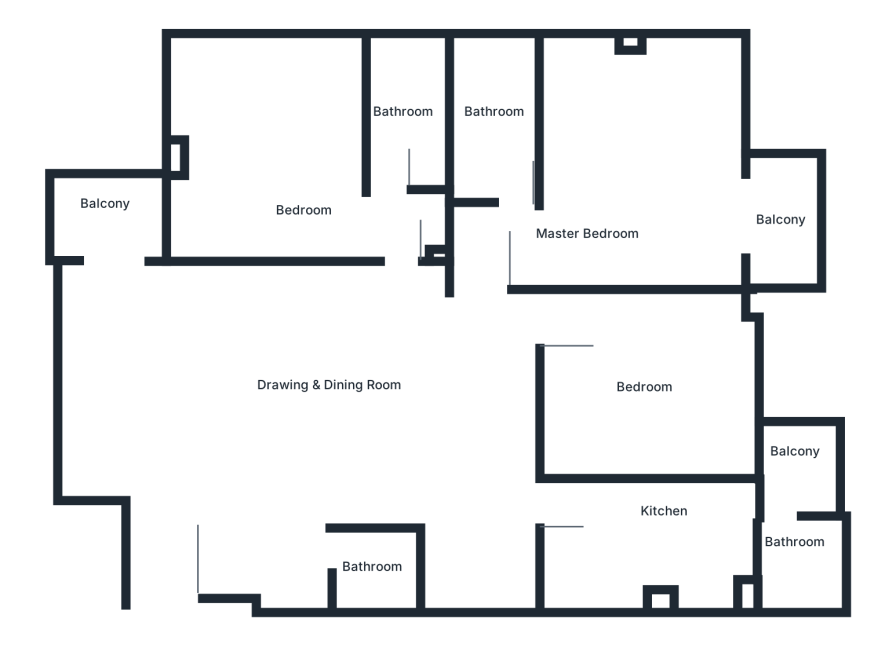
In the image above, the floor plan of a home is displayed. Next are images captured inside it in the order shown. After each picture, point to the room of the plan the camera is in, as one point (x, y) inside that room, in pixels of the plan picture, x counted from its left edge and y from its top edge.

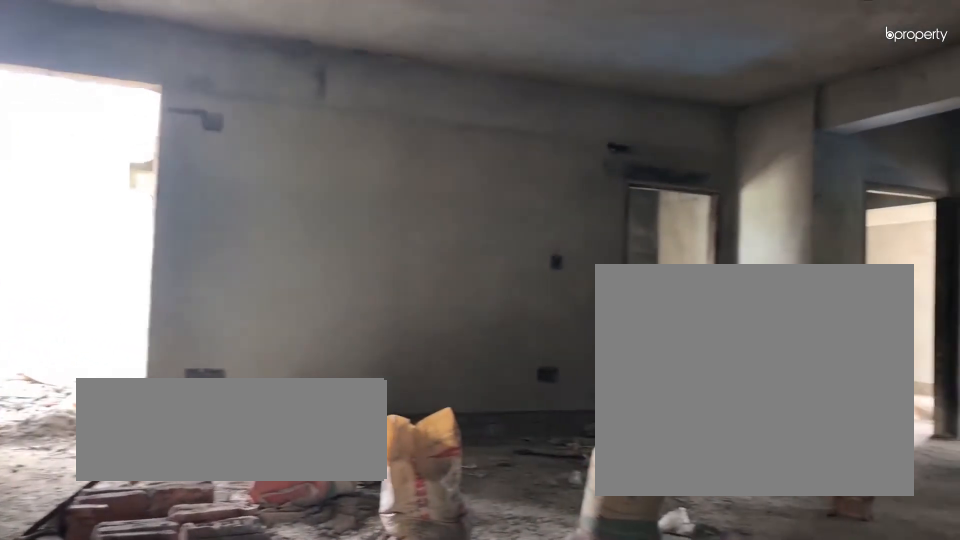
(325, 393)
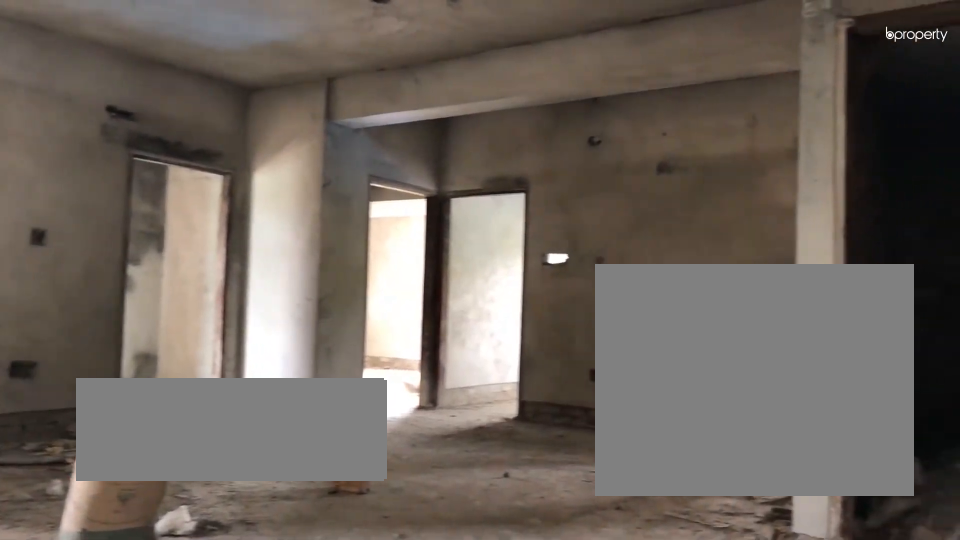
(325, 393)
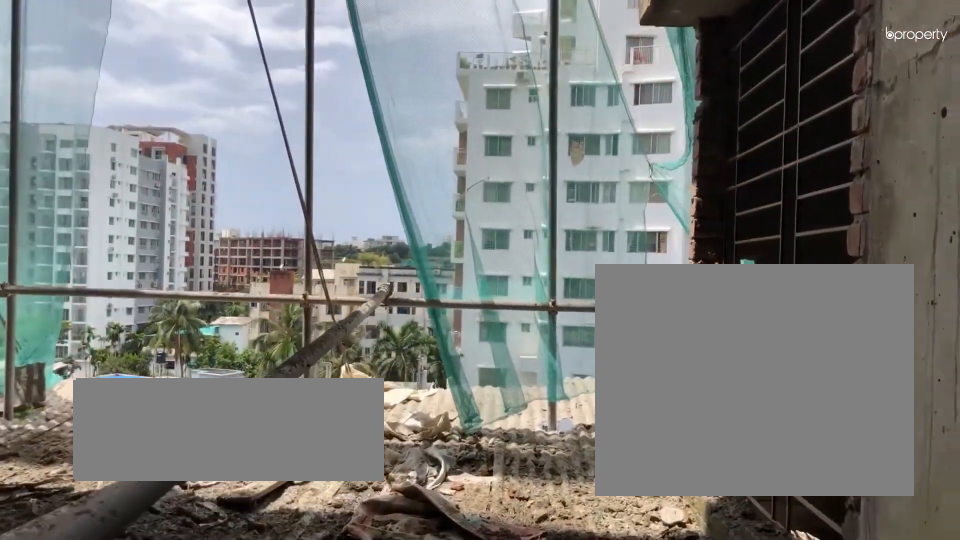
(113, 213)
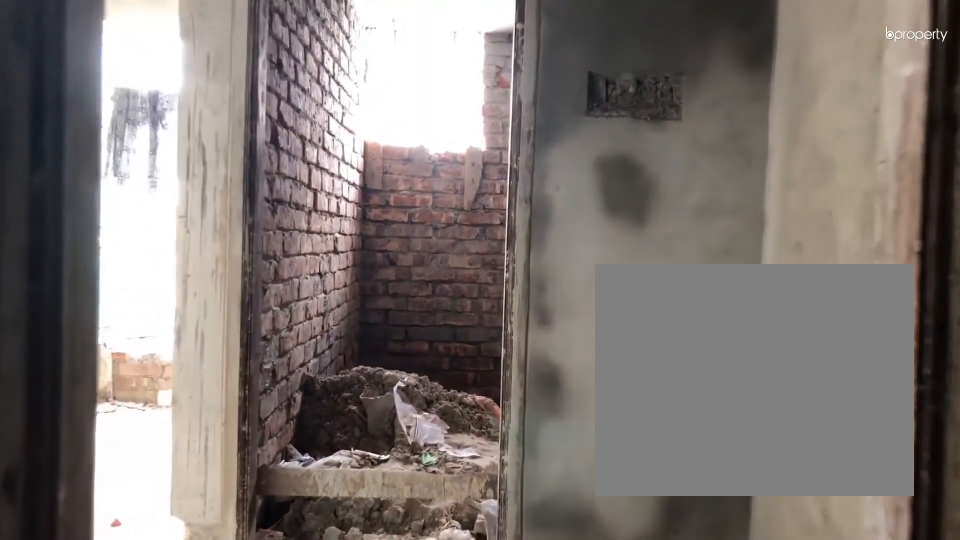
(404, 236)
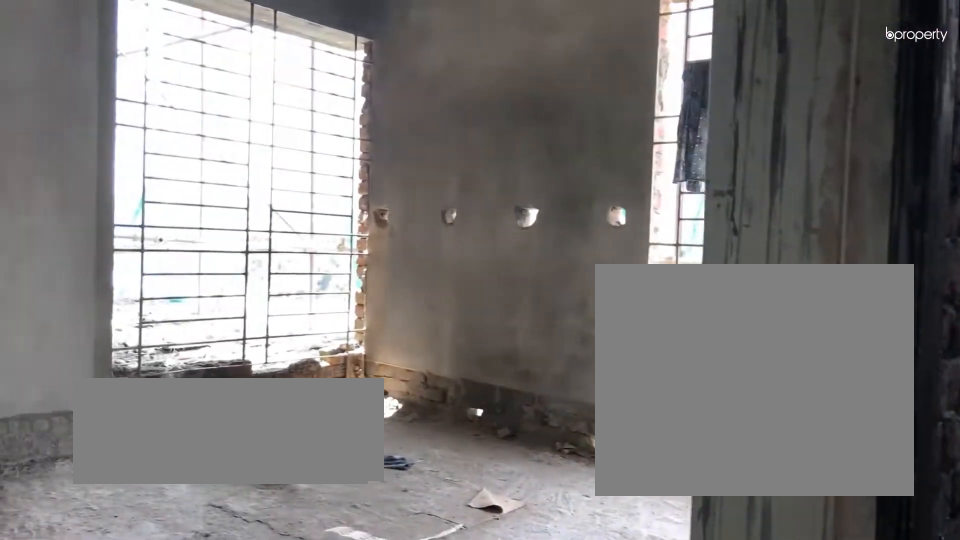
(287, 168)
